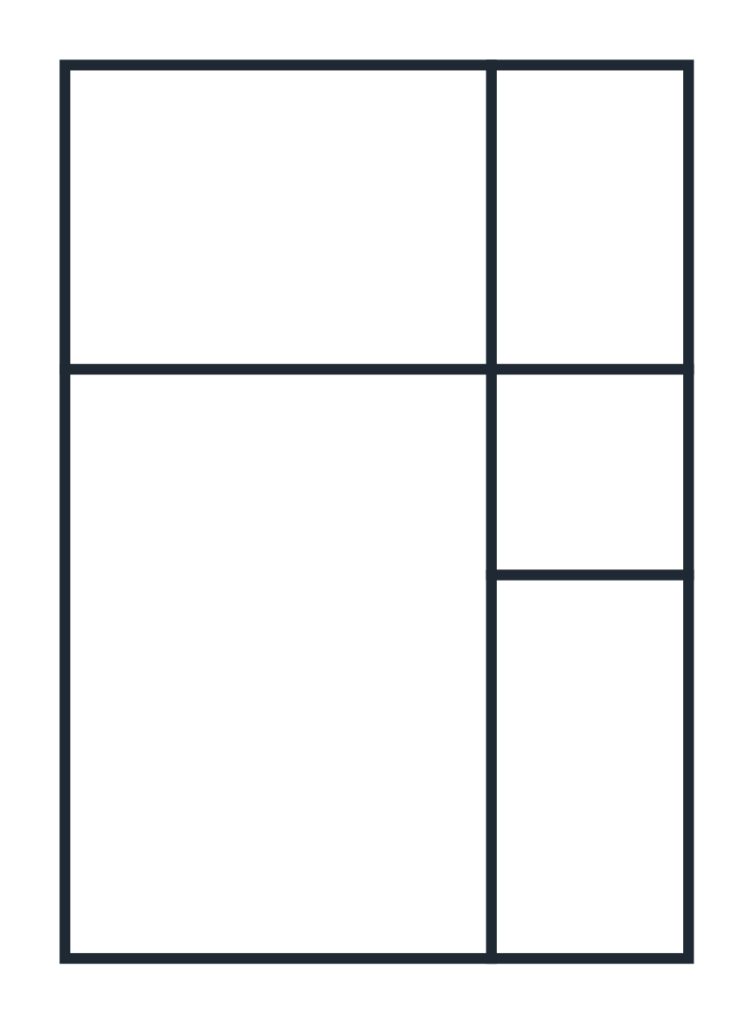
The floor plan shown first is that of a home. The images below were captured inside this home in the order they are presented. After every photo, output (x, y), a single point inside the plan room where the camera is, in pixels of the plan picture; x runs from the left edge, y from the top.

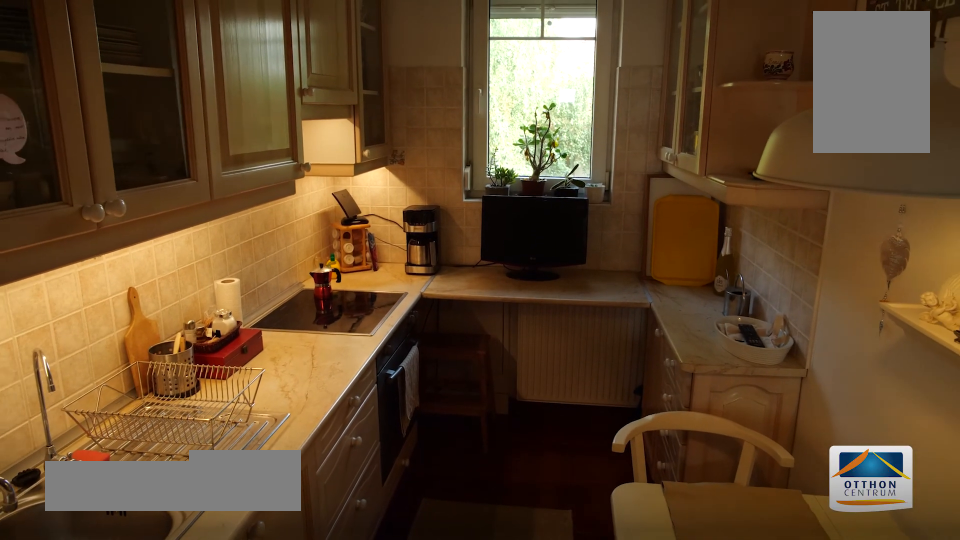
(580, 758)
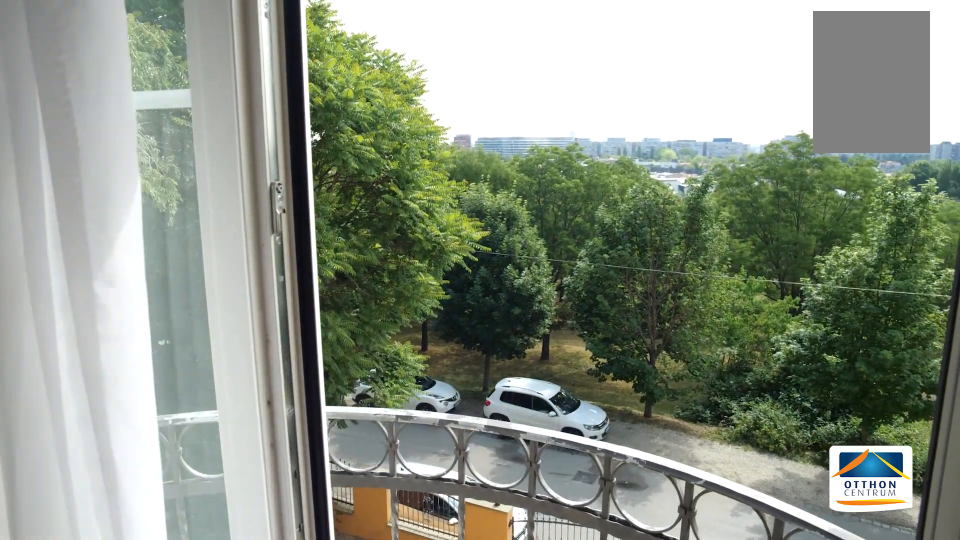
(292, 667)
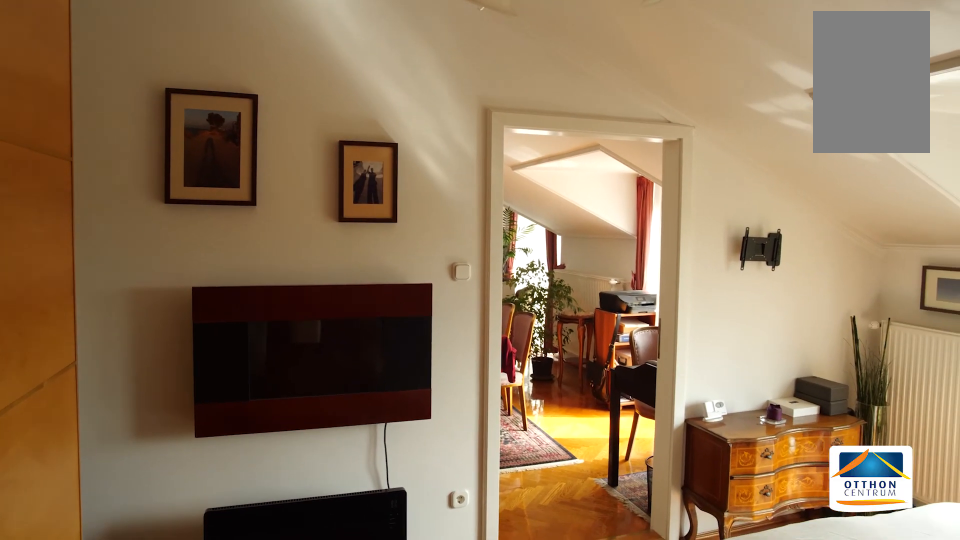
(293, 229)
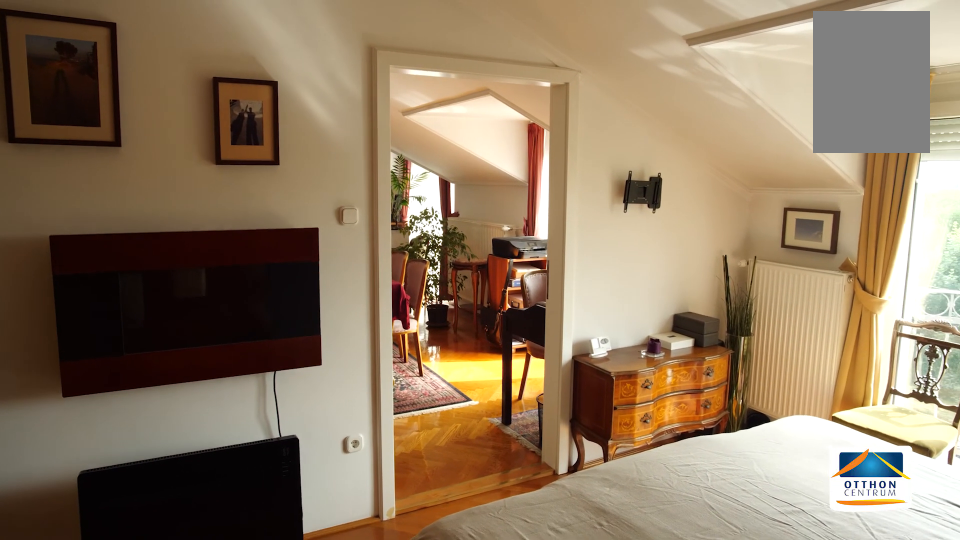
(292, 229)
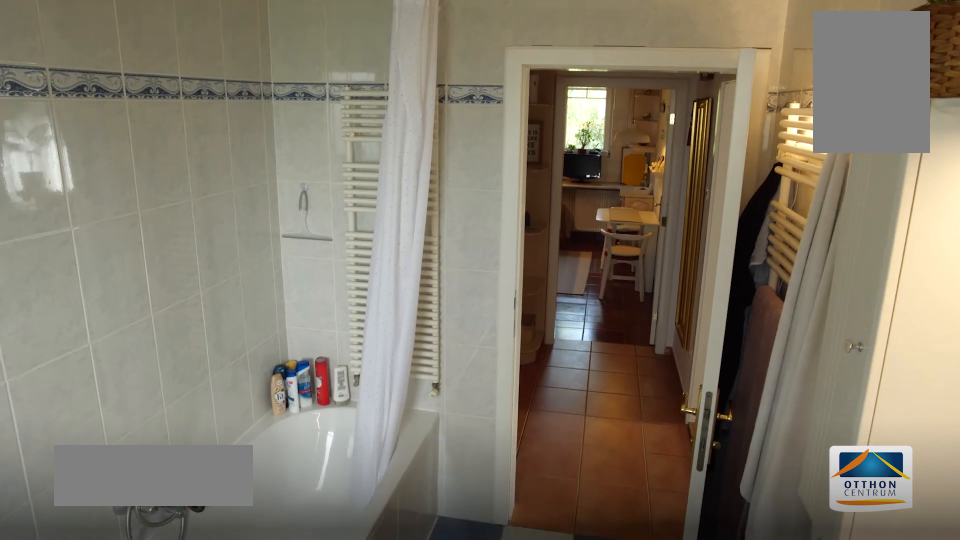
(587, 230)
